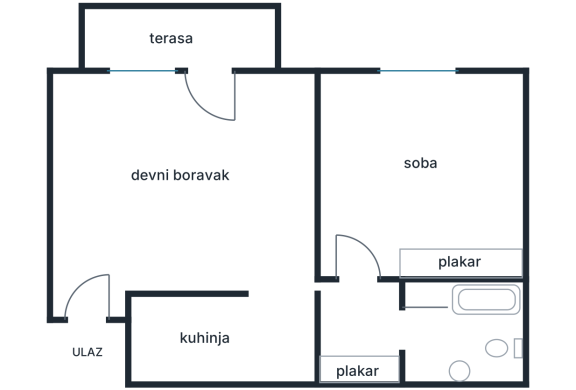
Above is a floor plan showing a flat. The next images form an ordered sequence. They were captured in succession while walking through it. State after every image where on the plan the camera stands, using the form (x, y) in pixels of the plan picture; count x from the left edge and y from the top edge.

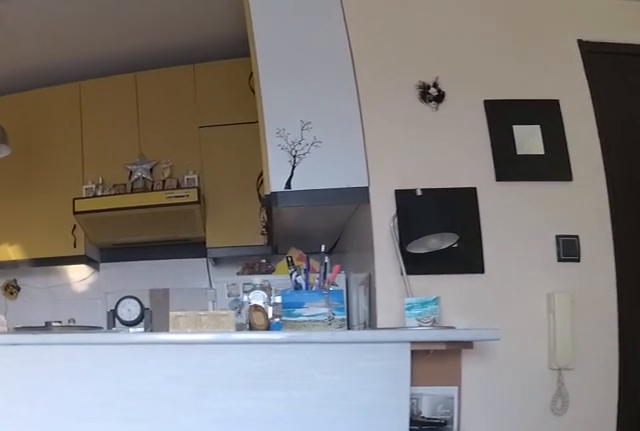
(166, 153)
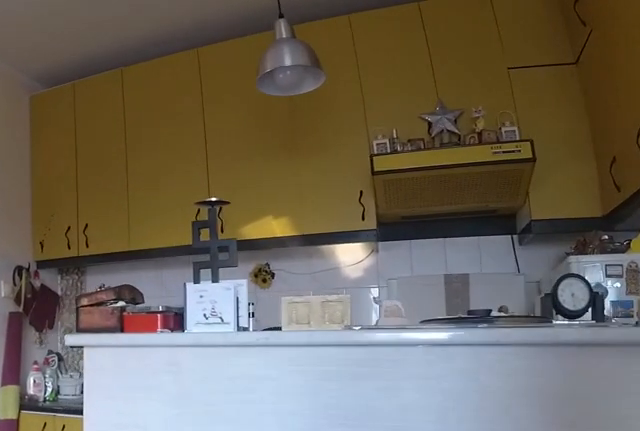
(190, 189)
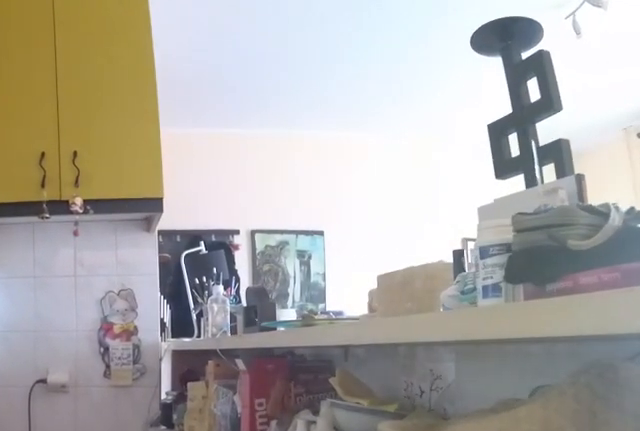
(267, 335)
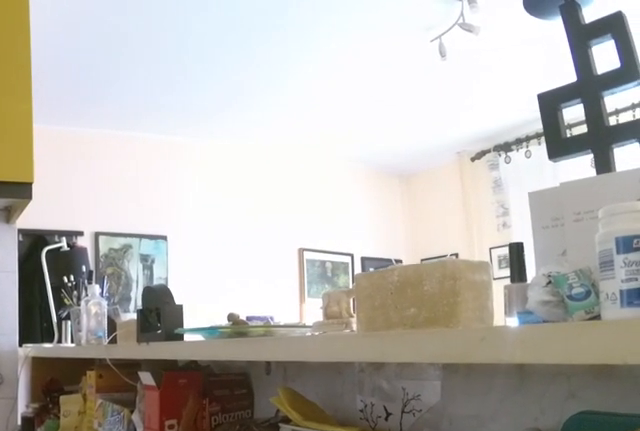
(245, 331)
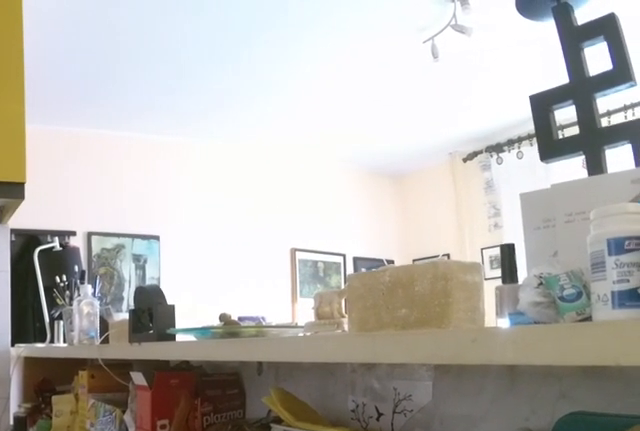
(247, 331)
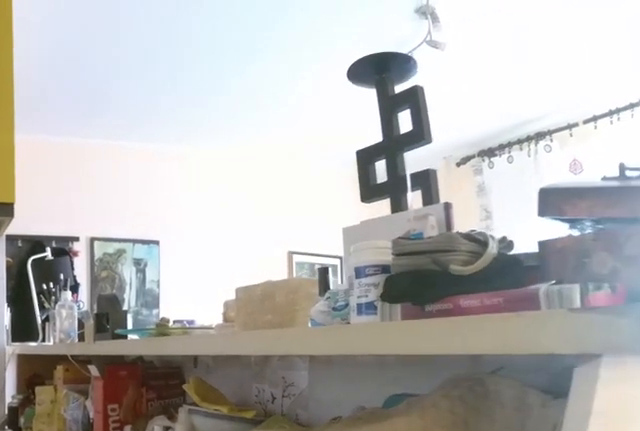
(261, 326)
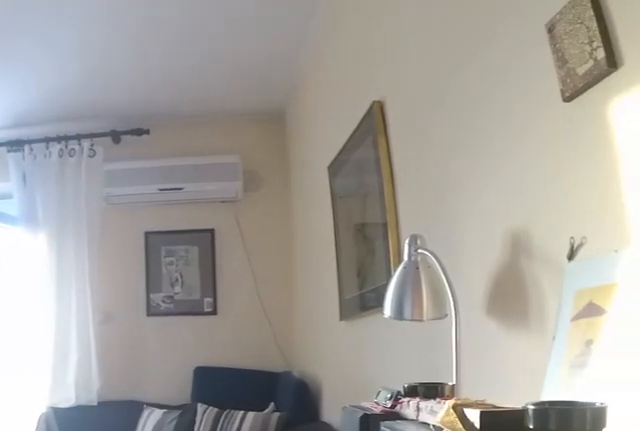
(286, 316)
